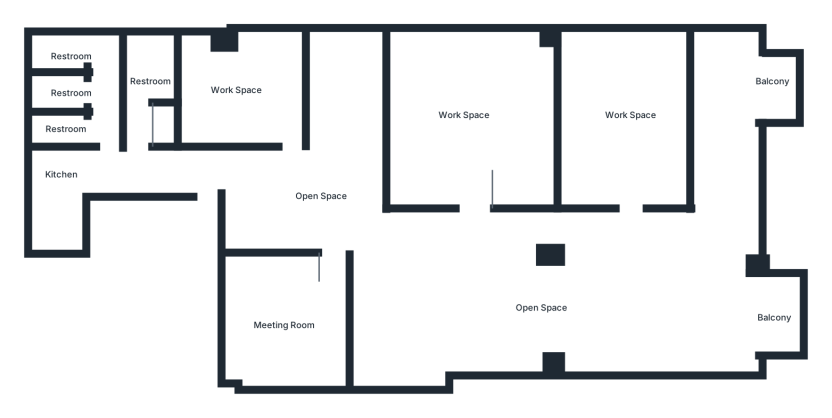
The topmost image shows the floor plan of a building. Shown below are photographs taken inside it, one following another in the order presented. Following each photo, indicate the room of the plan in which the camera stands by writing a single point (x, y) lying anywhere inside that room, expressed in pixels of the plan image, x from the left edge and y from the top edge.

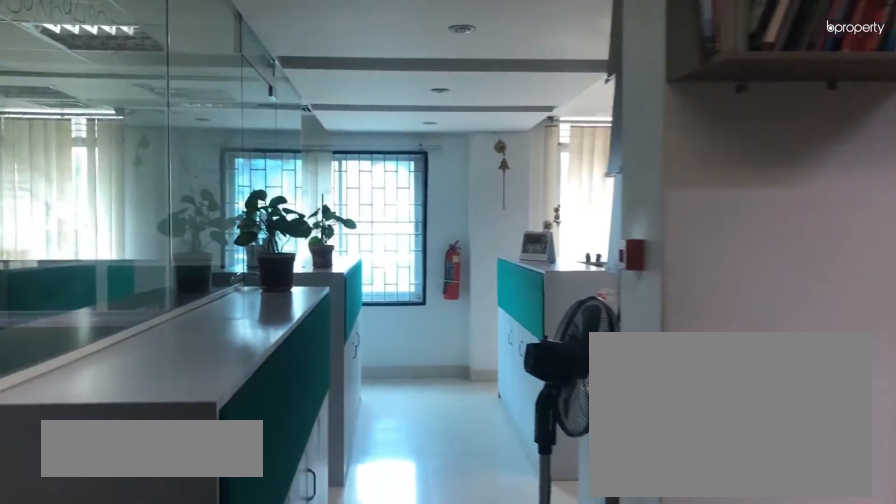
(492, 235)
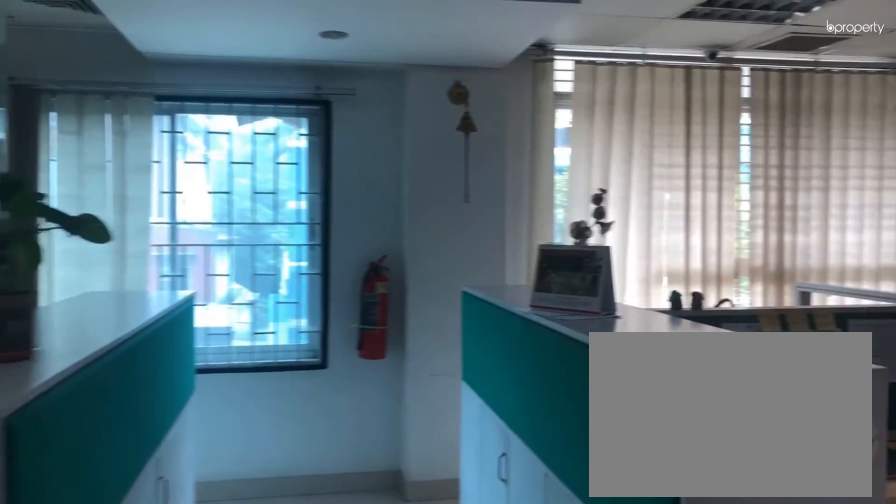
(608, 239)
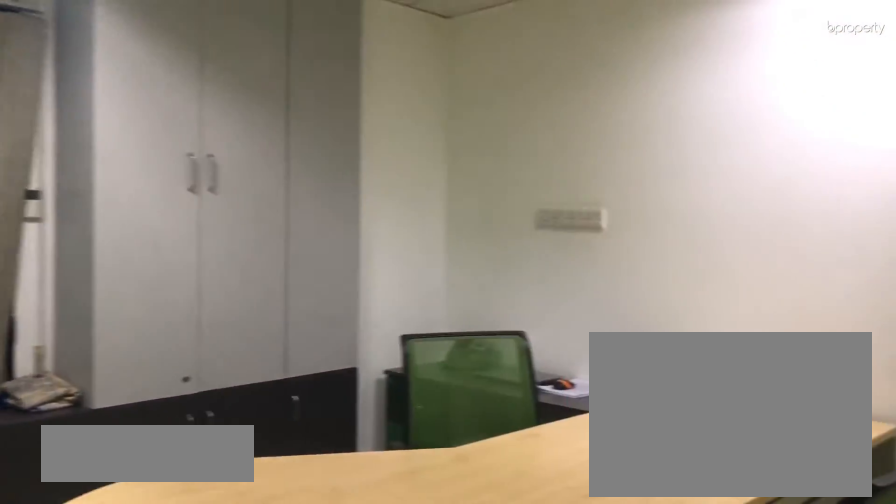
(297, 320)
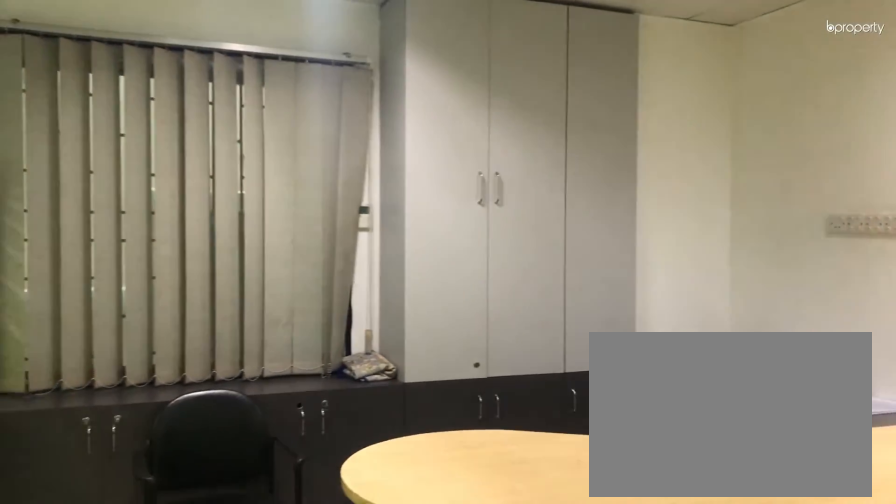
(297, 320)
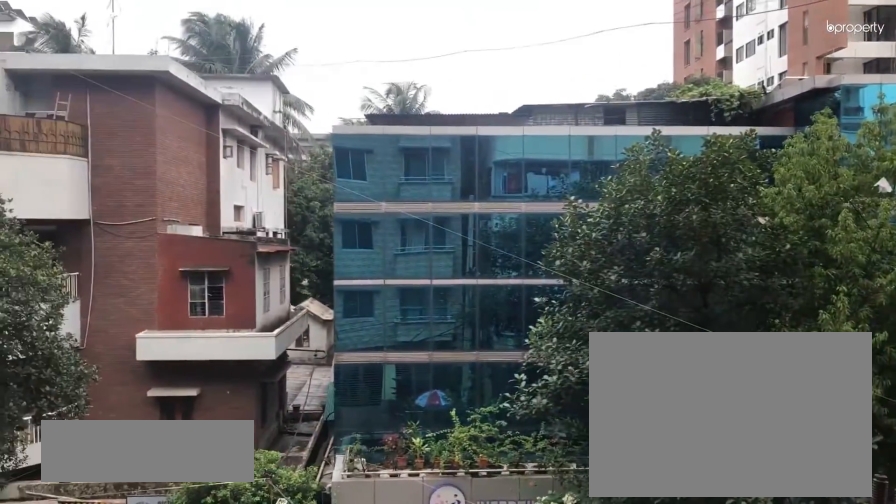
(778, 314)
